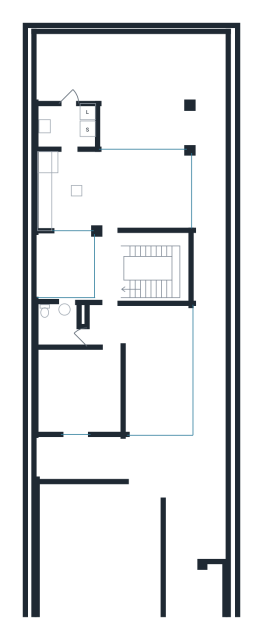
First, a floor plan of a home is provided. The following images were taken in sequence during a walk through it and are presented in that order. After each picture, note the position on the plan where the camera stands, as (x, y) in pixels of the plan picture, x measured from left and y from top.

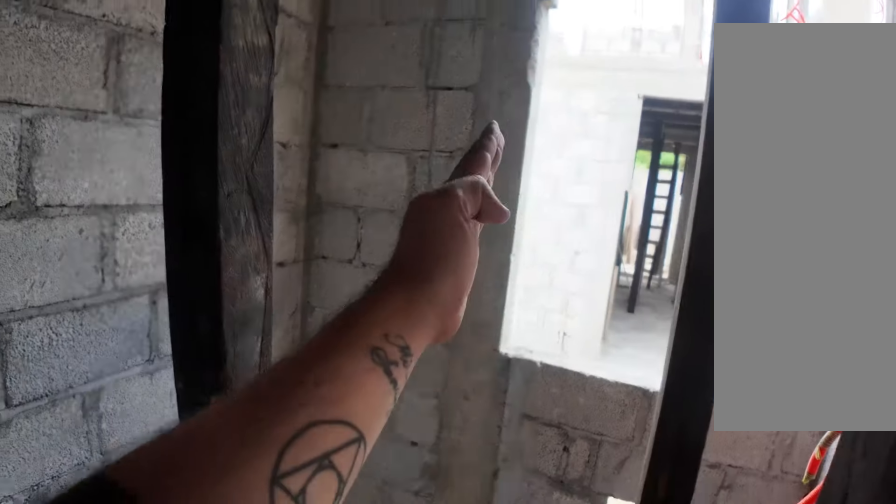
(61, 335)
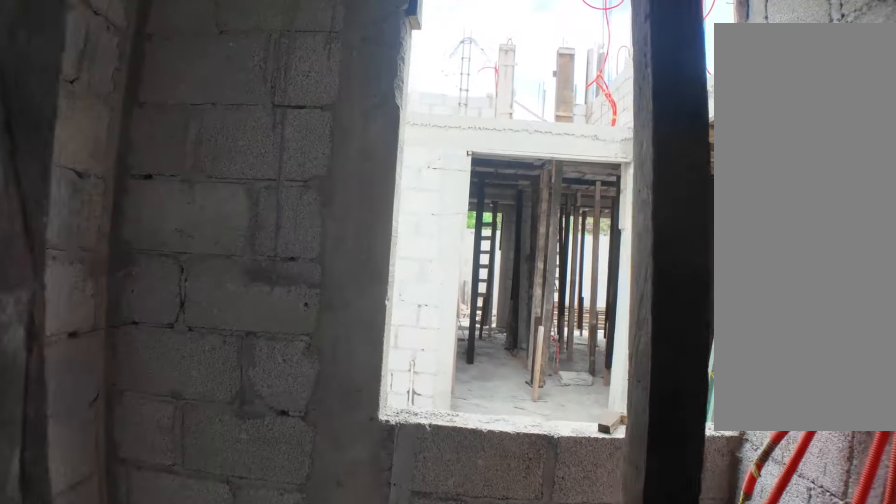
(61, 334)
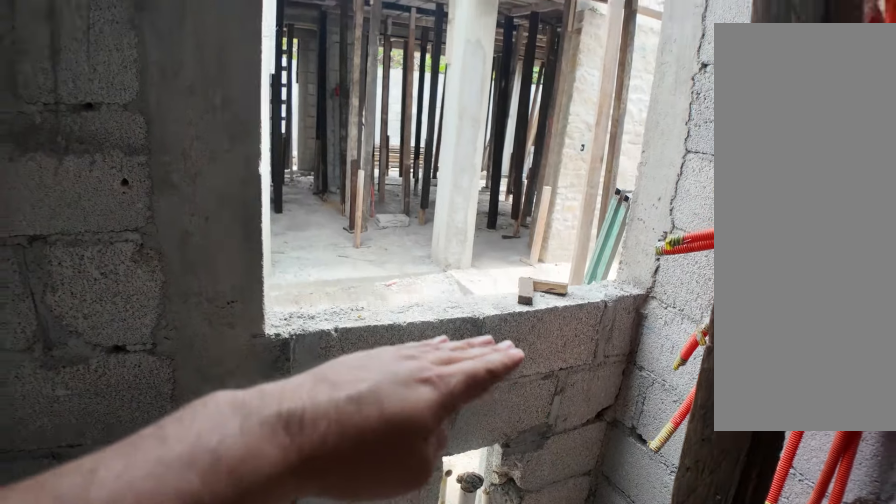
(61, 334)
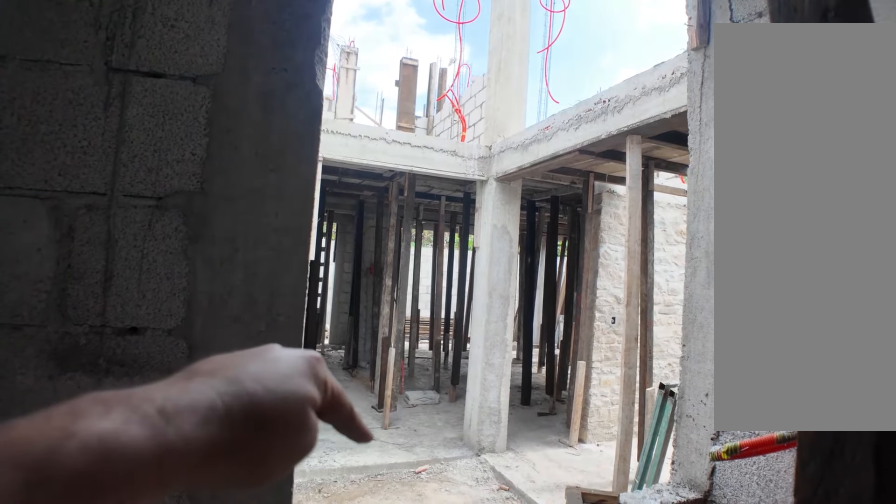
(61, 334)
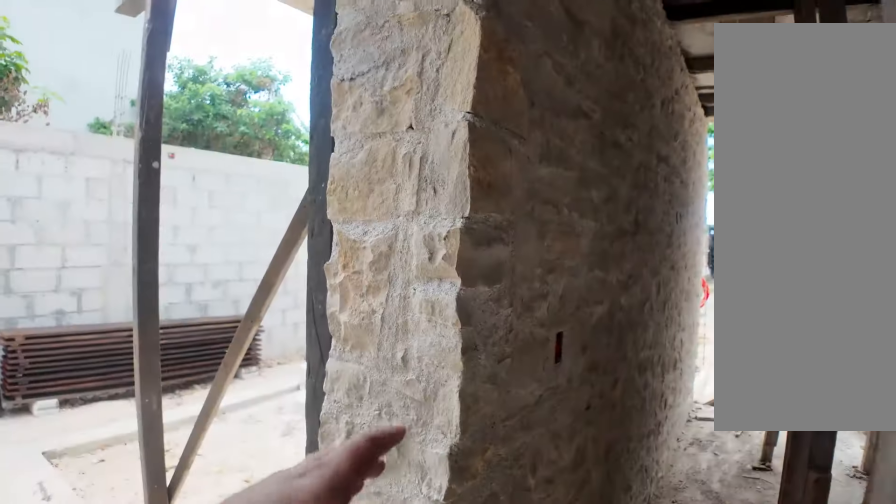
(105, 365)
